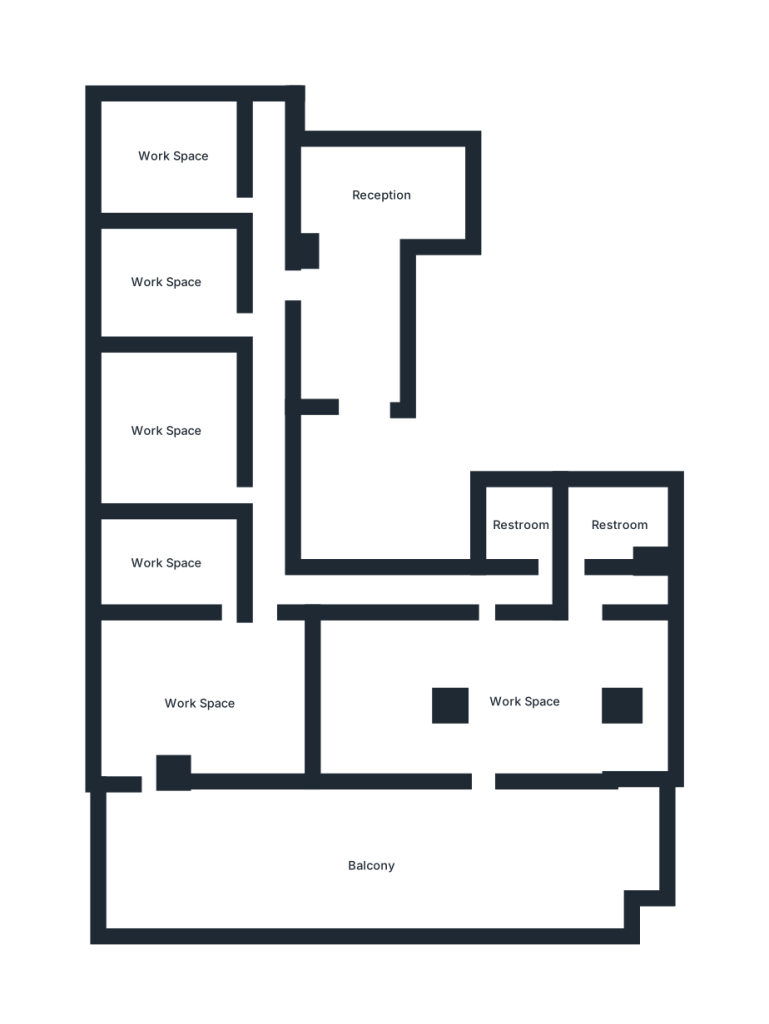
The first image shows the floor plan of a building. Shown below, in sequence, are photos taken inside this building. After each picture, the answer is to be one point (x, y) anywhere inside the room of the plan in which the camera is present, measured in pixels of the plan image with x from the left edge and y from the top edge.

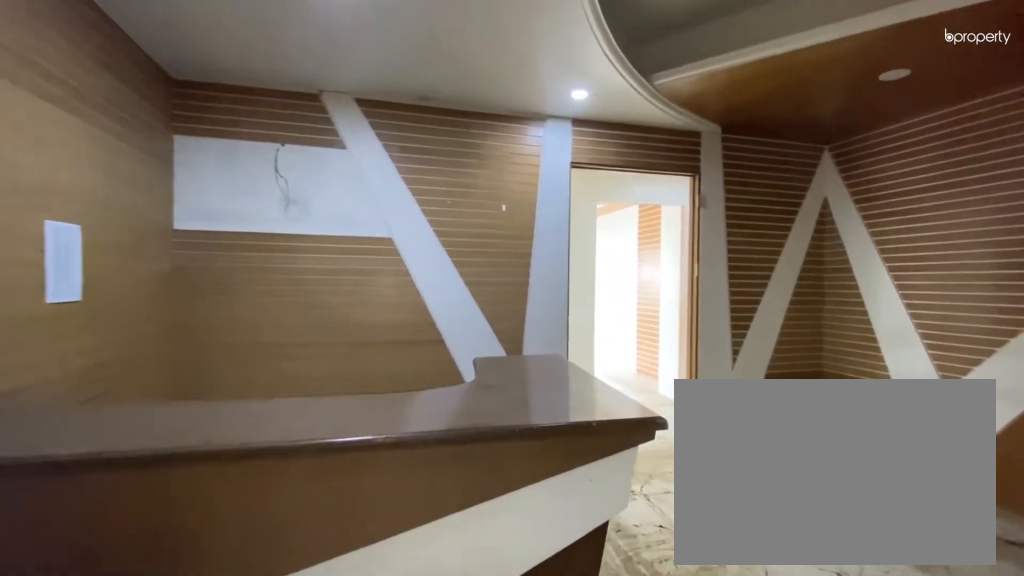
(360, 204)
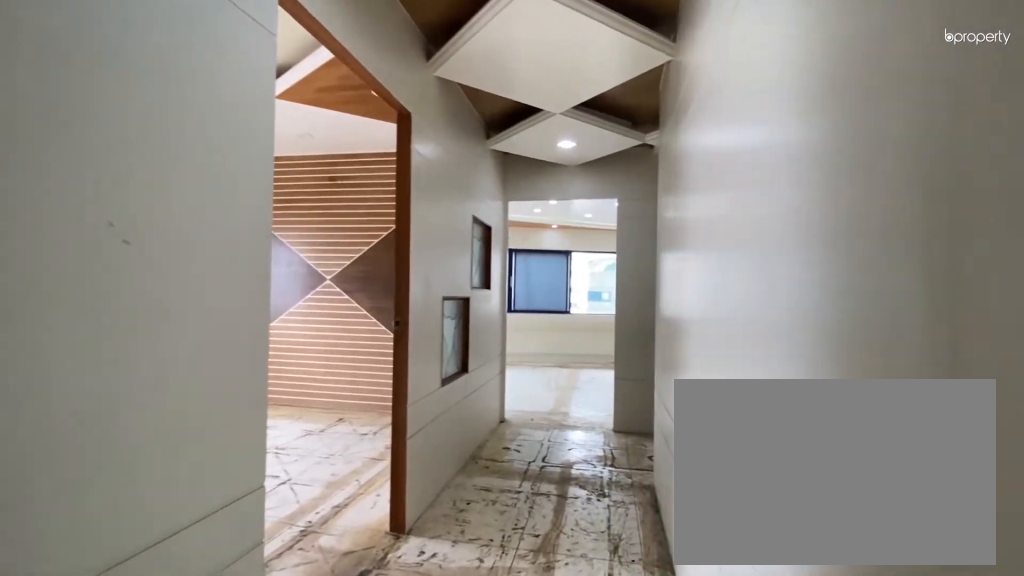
(270, 251)
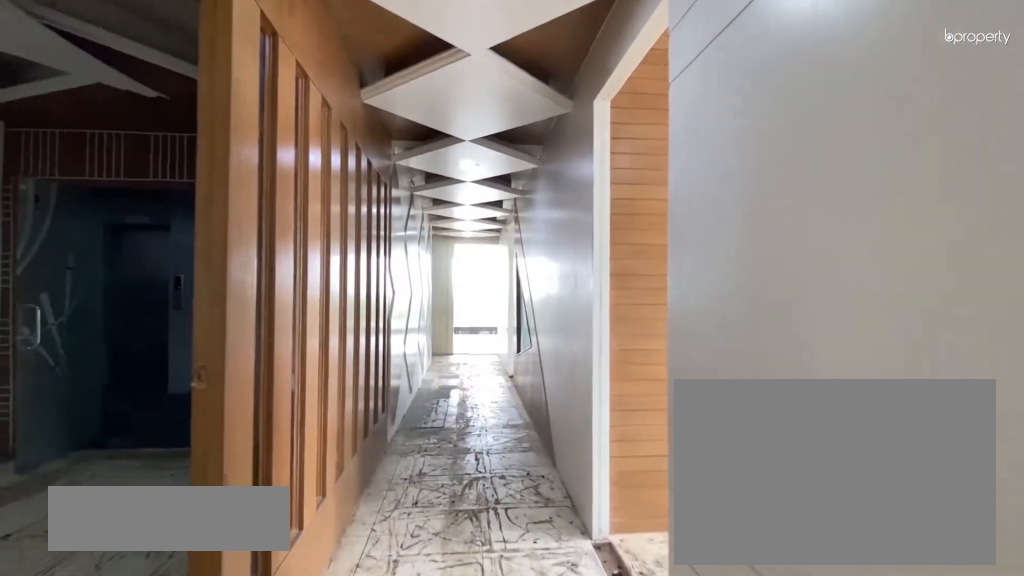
(269, 505)
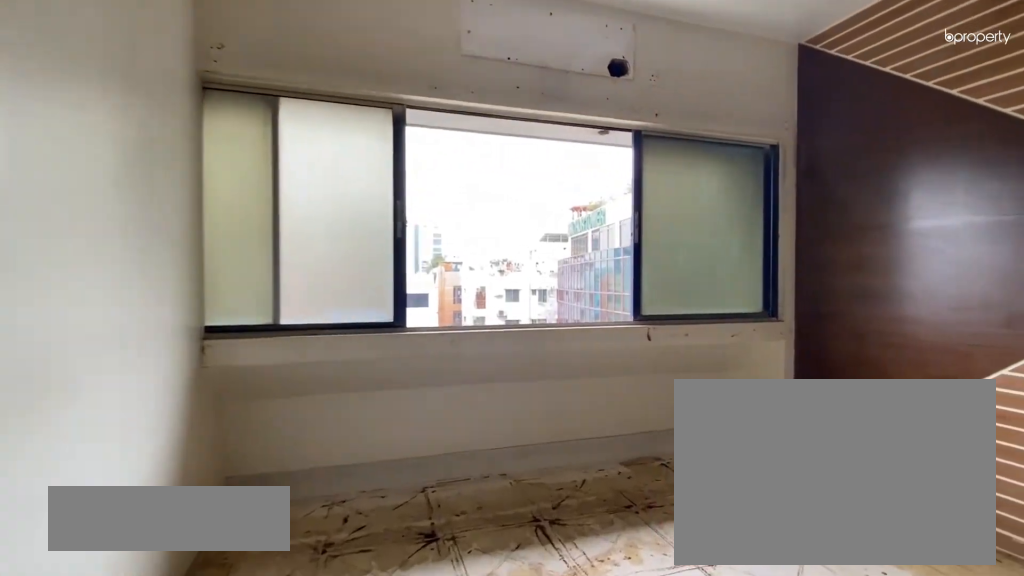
(171, 156)
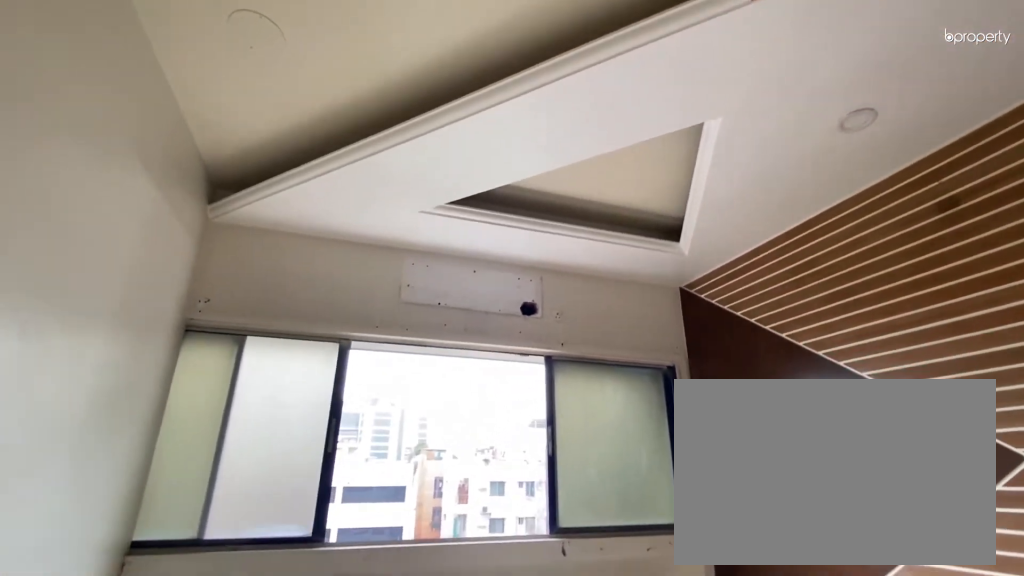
(171, 156)
